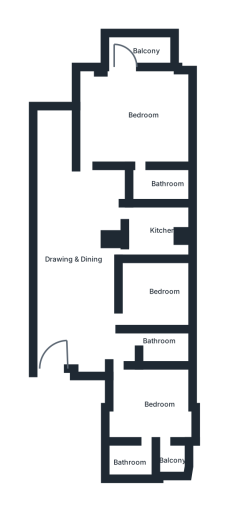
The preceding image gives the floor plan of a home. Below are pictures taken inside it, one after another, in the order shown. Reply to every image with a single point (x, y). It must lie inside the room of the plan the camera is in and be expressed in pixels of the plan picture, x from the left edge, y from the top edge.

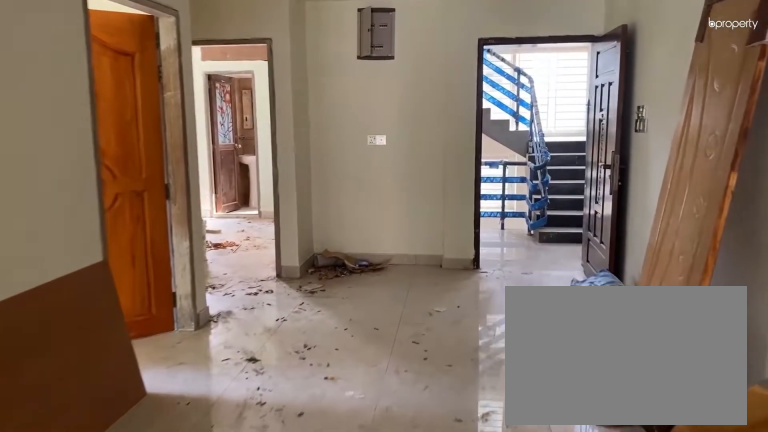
(76, 283)
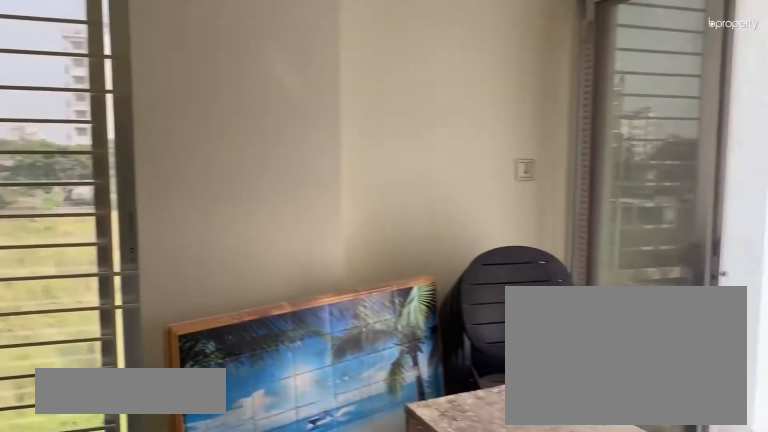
(155, 420)
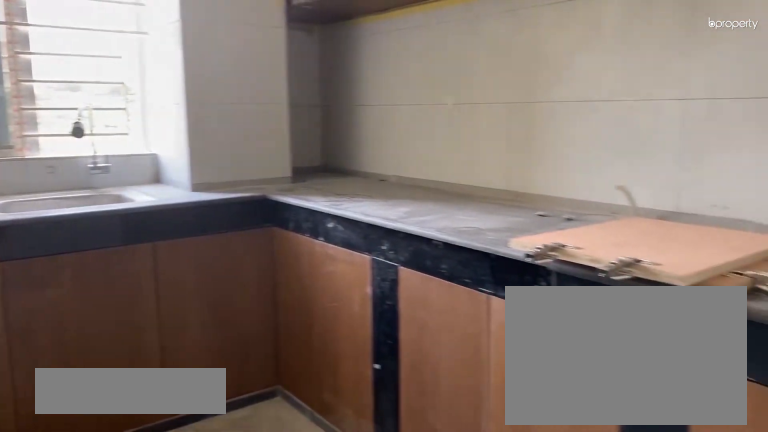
(156, 229)
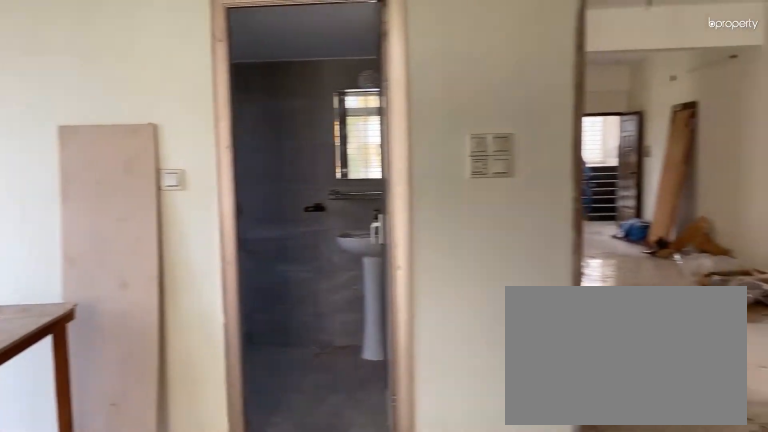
(140, 111)
